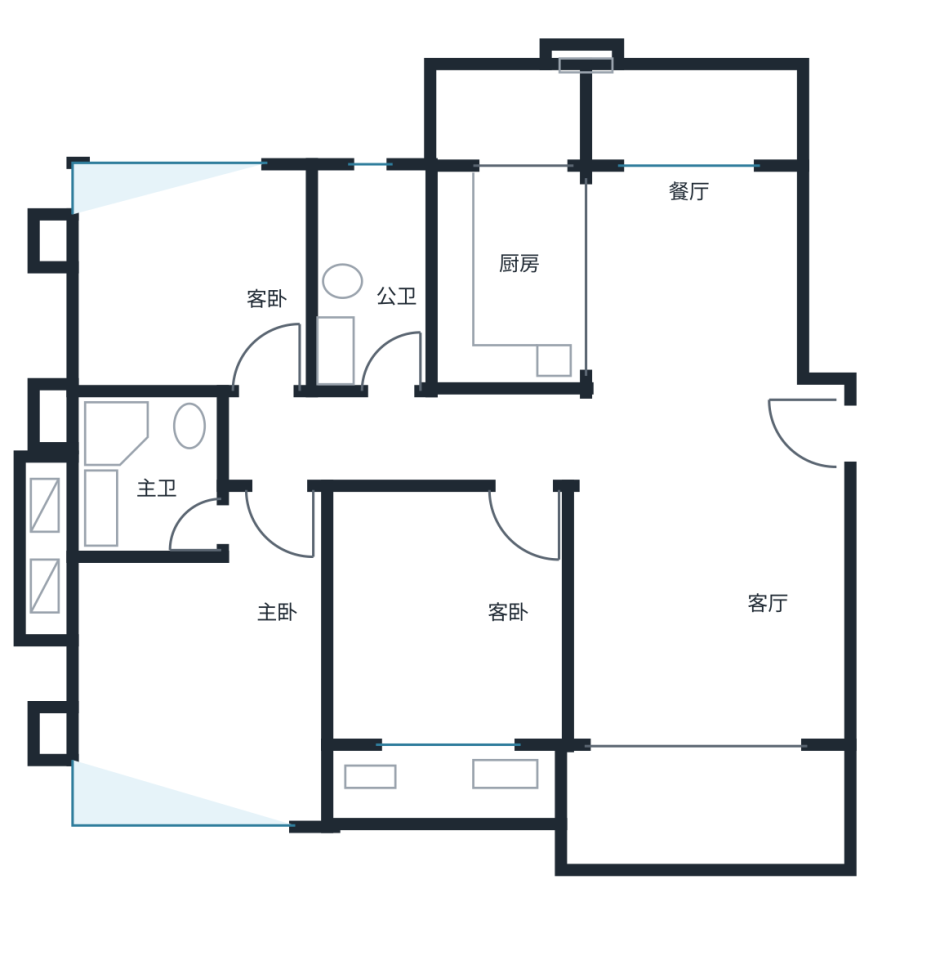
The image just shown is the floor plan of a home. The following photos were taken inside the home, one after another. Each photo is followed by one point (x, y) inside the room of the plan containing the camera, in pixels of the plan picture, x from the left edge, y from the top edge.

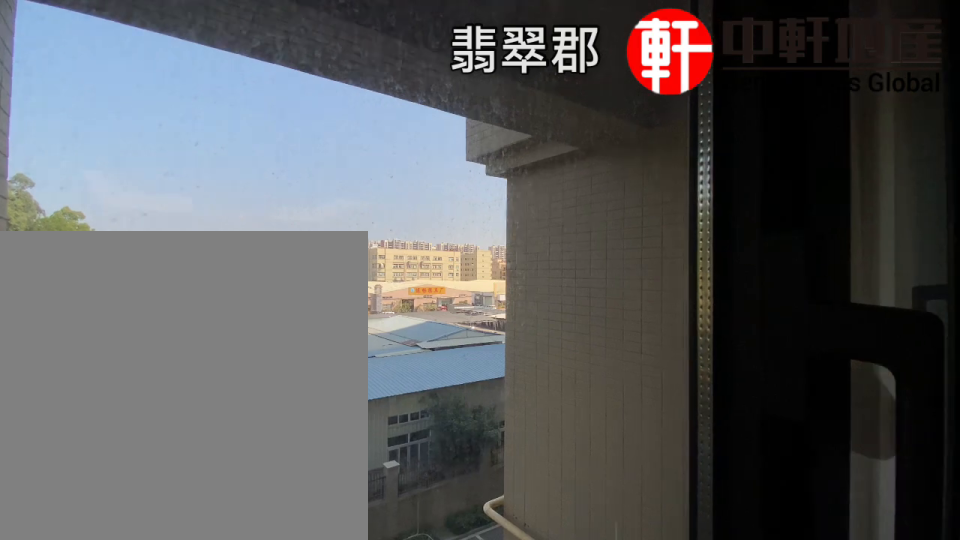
(693, 246)
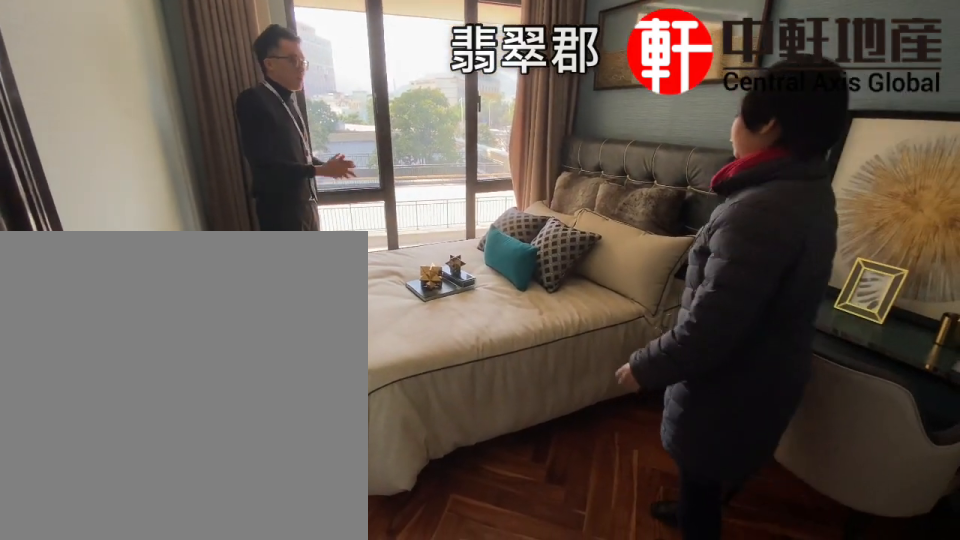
(449, 617)
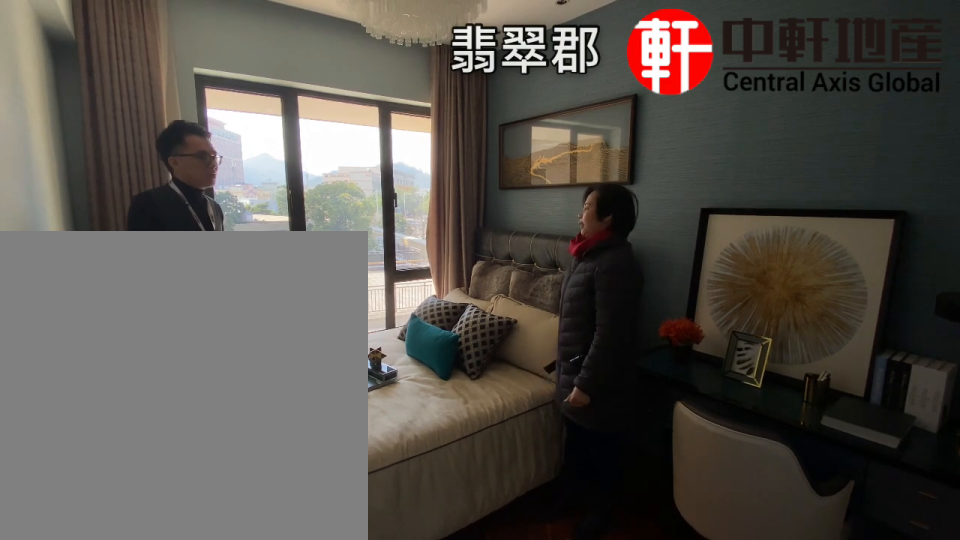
(449, 617)
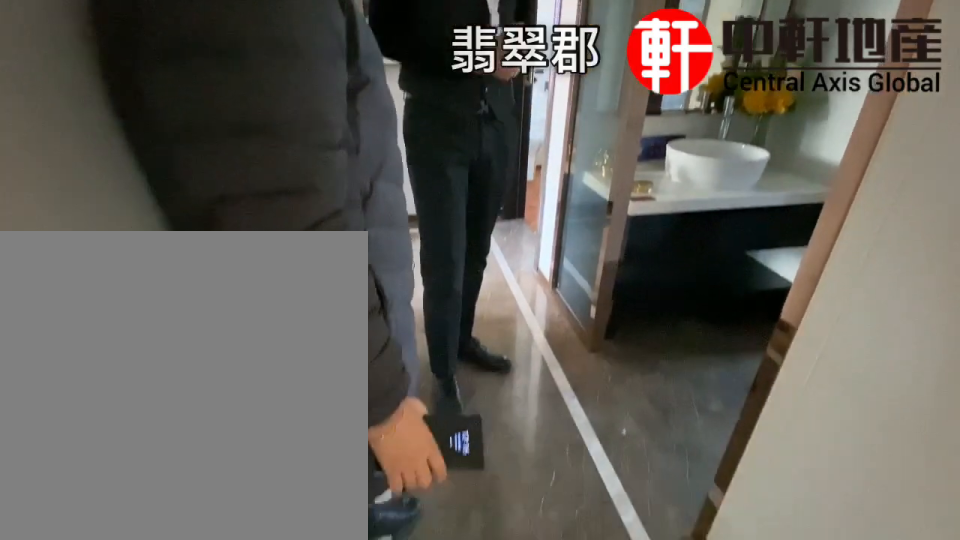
(361, 288)
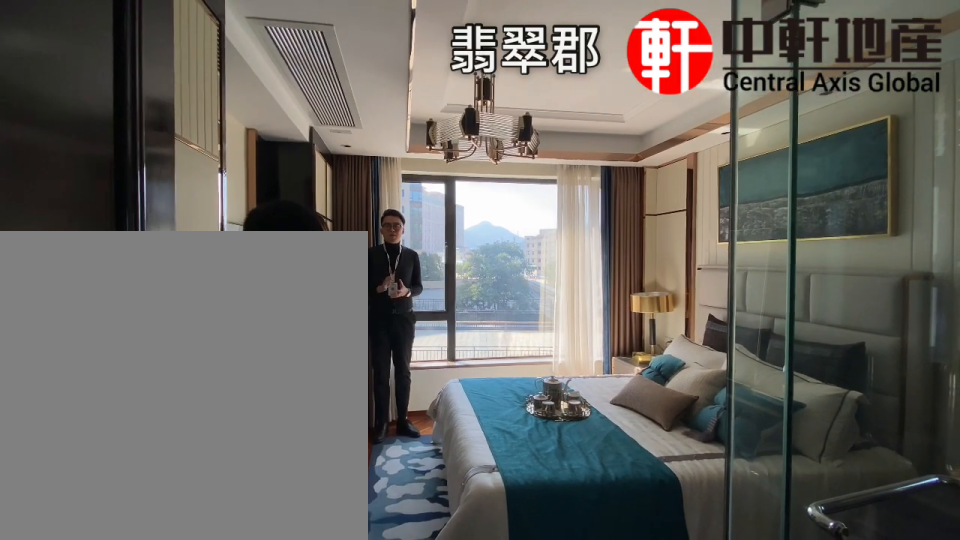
(190, 670)
